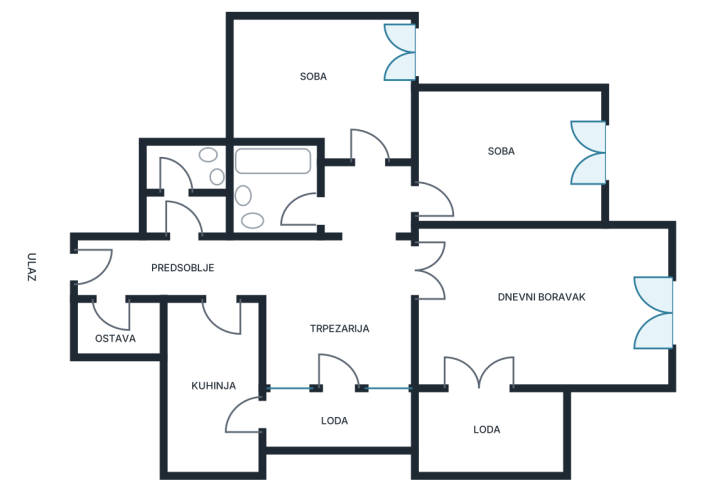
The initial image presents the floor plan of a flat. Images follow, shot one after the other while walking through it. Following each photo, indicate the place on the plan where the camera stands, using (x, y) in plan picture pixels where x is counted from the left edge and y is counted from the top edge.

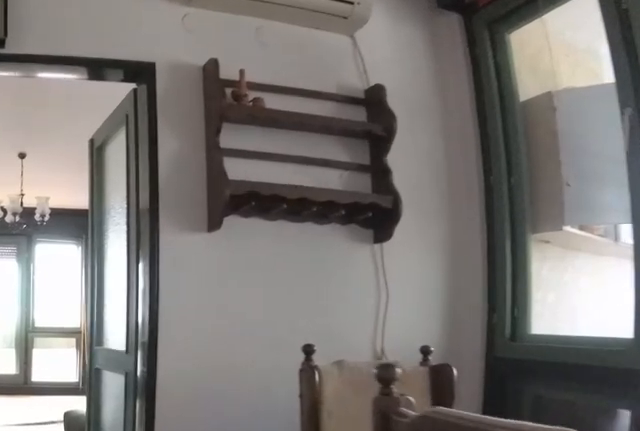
(283, 266)
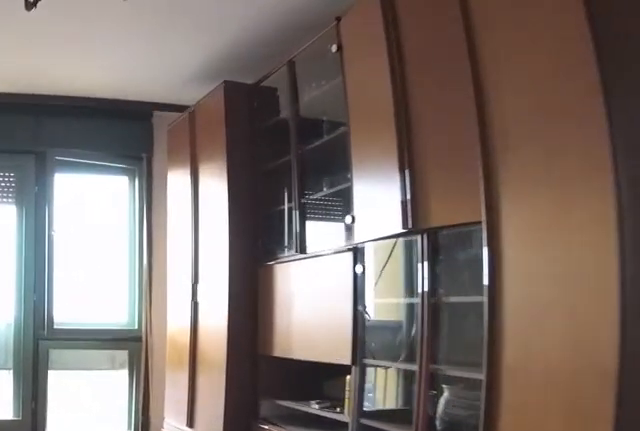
(458, 282)
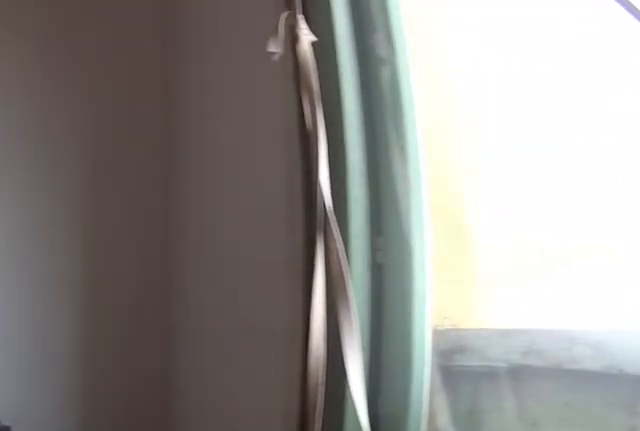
(629, 331)
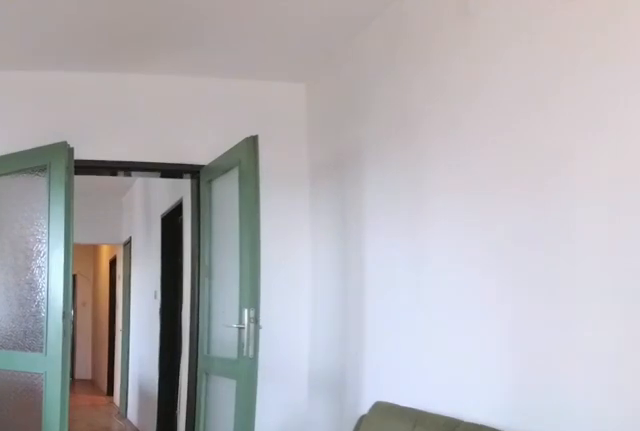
(563, 313)
